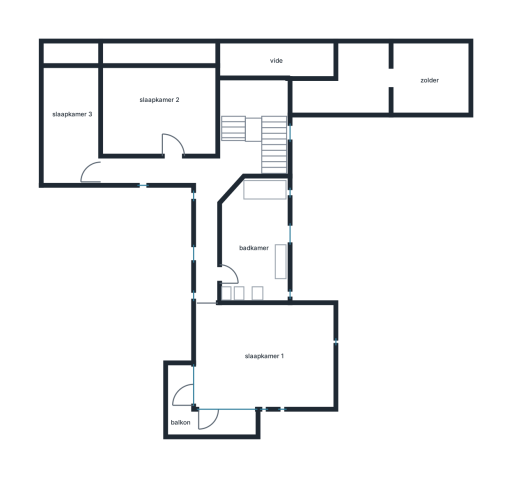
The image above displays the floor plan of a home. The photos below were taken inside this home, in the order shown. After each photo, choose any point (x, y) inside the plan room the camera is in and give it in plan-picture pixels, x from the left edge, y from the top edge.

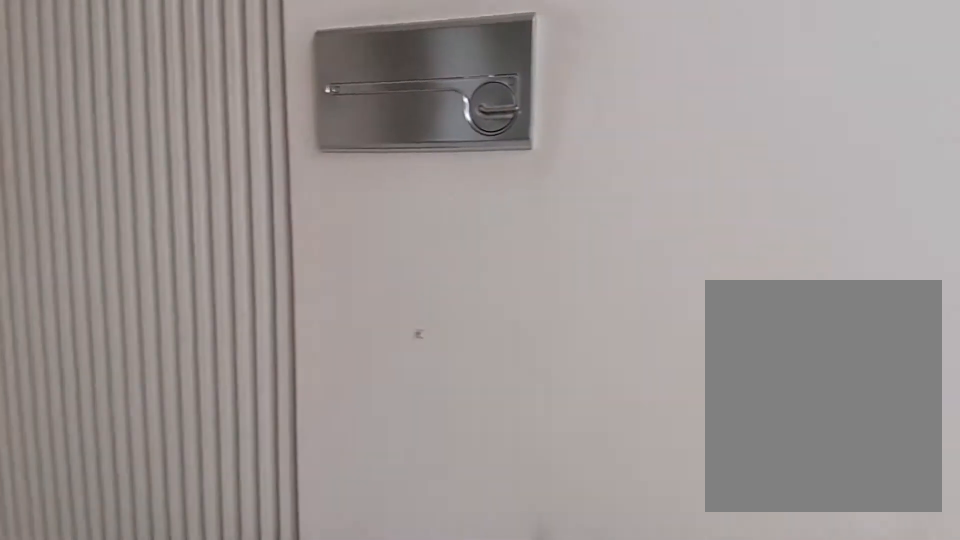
(254, 243)
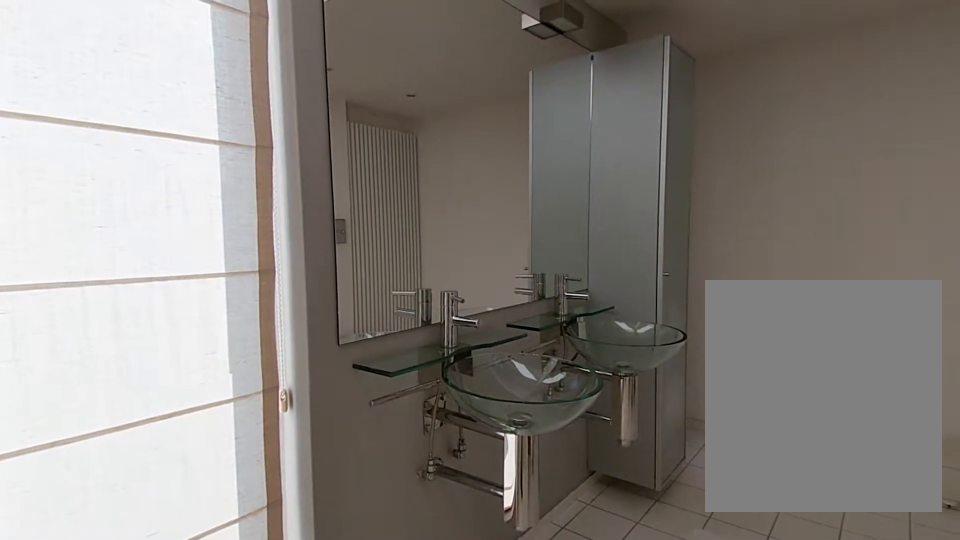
(254, 243)
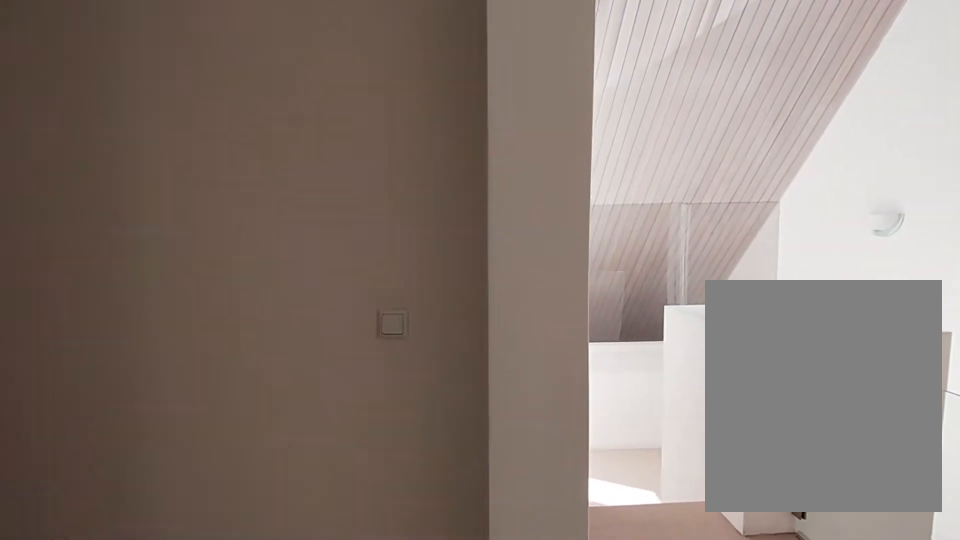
(213, 165)
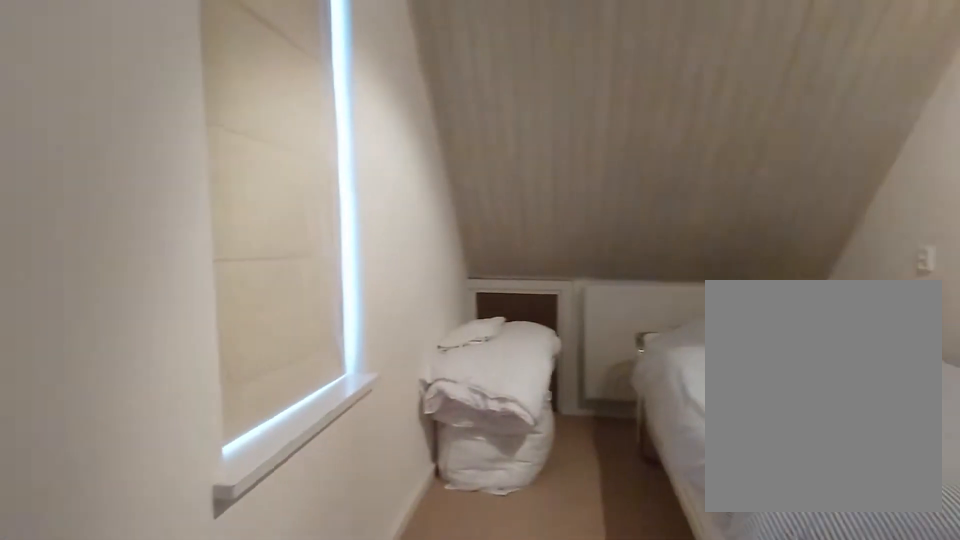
(72, 125)
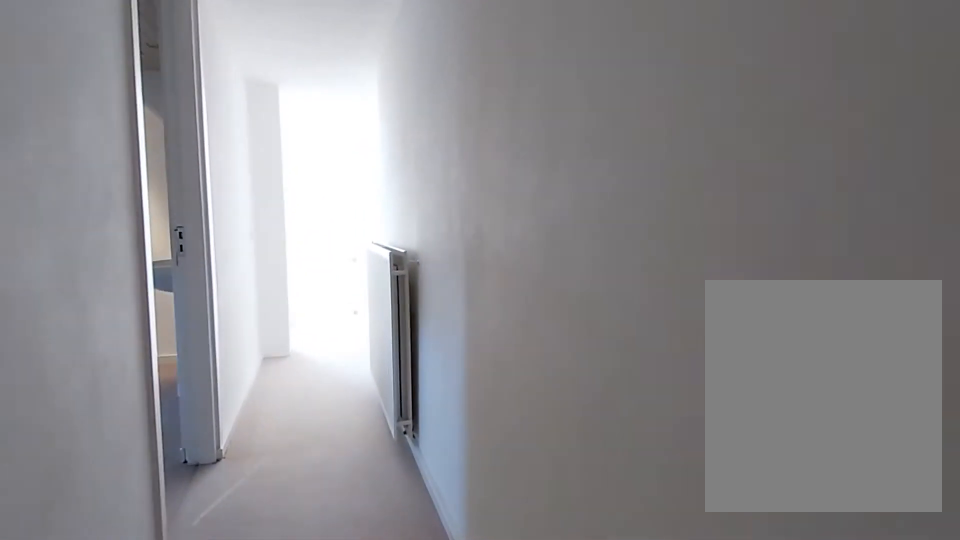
(213, 165)
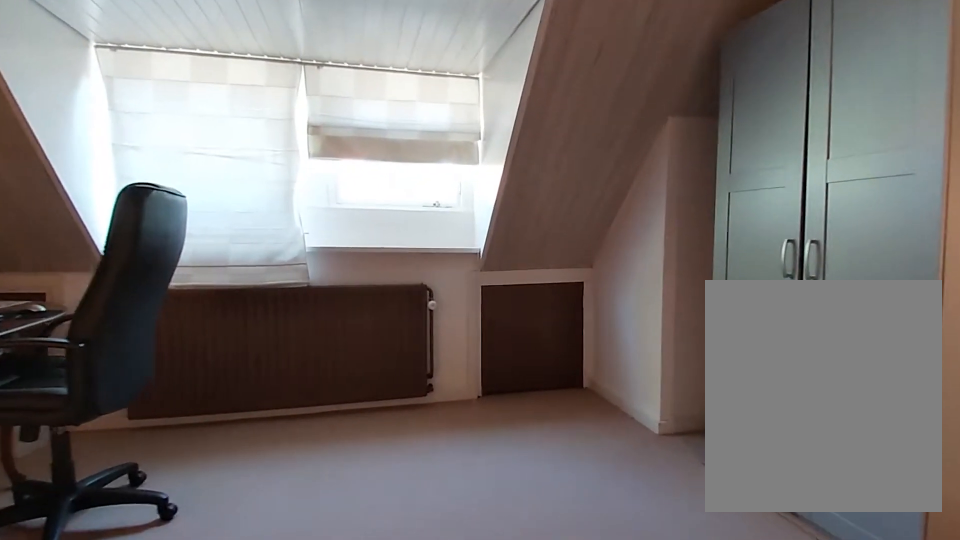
(157, 112)
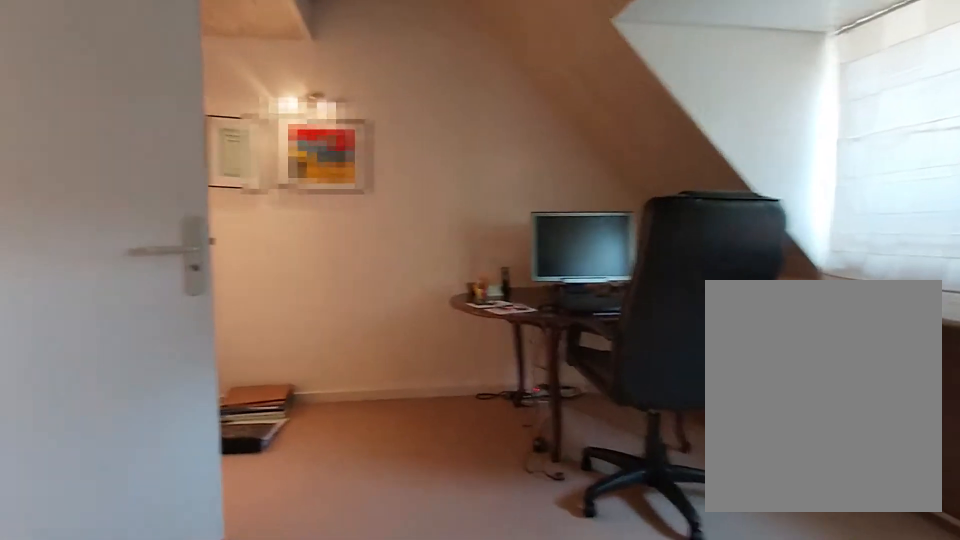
(157, 112)
